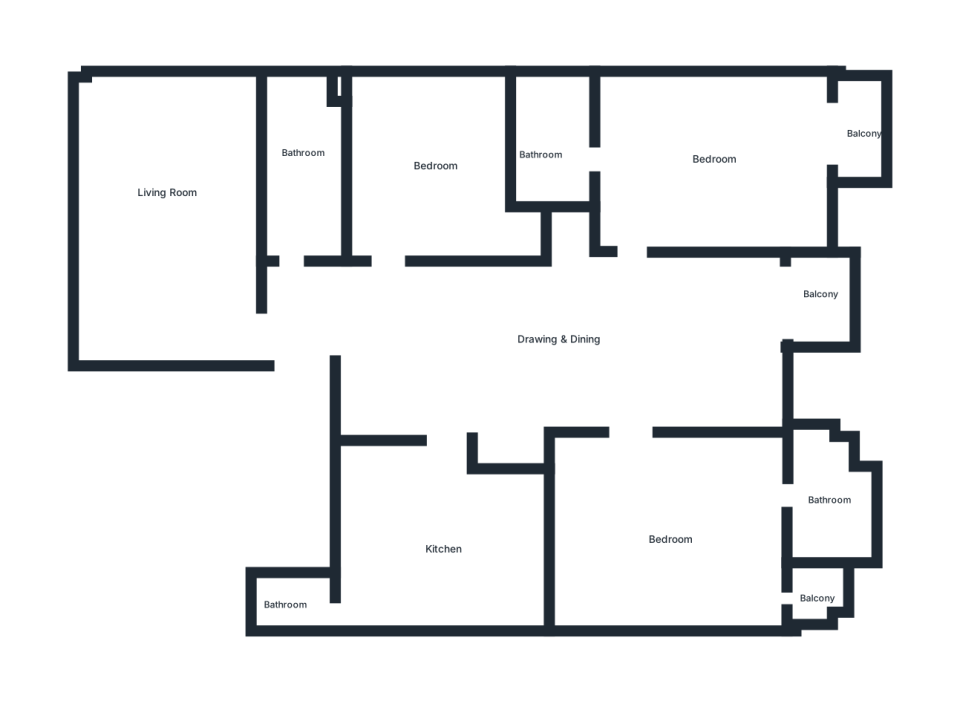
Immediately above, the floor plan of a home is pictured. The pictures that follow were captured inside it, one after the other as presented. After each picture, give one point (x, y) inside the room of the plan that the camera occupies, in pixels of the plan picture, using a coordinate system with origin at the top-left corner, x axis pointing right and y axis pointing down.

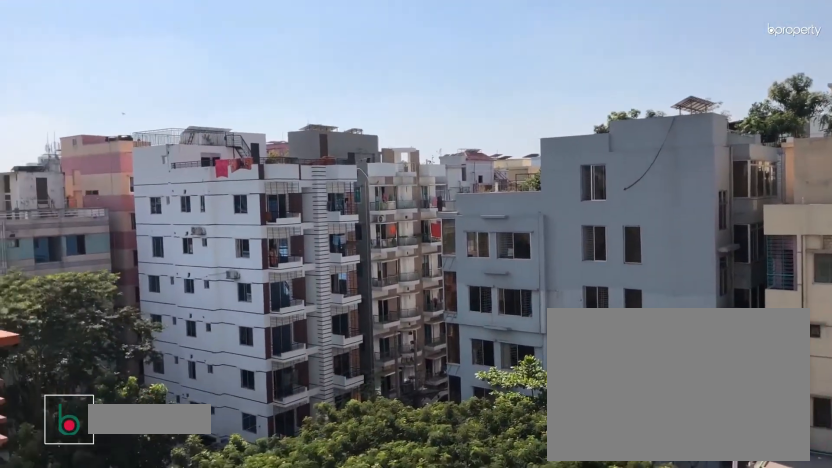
(820, 301)
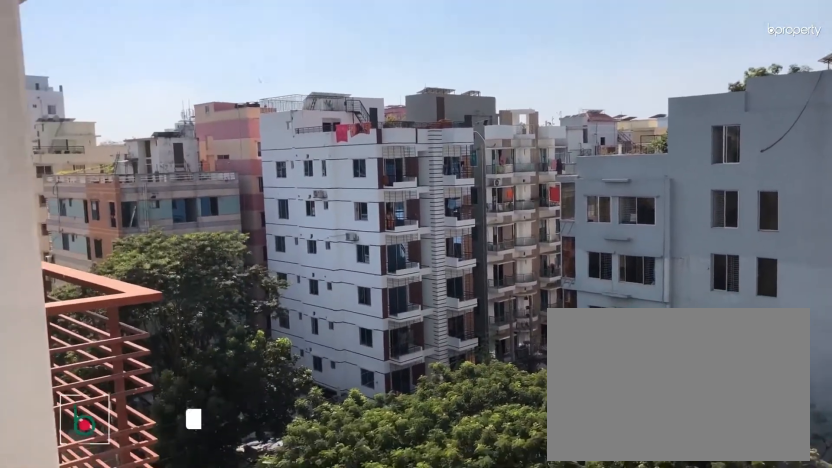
(820, 301)
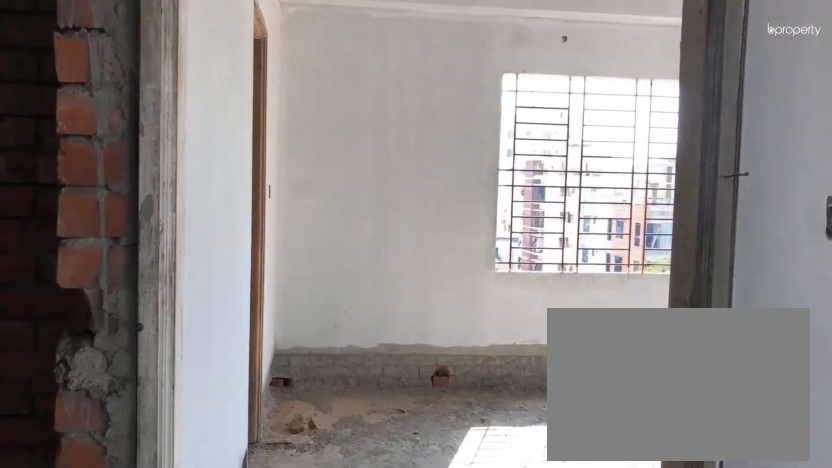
(627, 267)
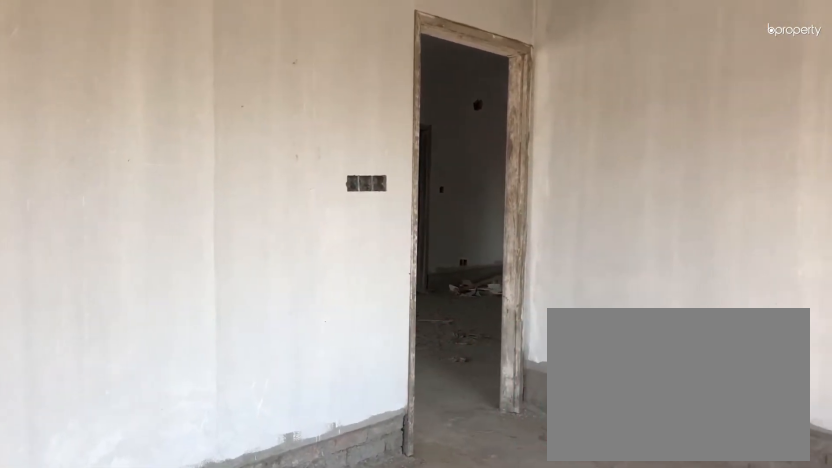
(704, 156)
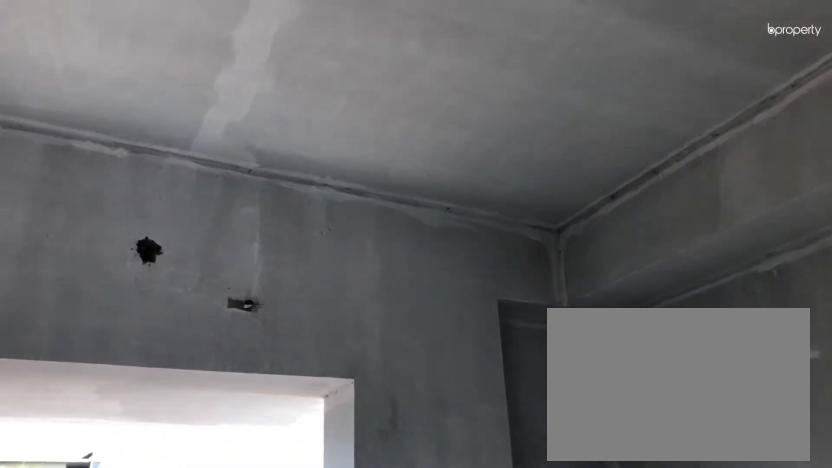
(704, 156)
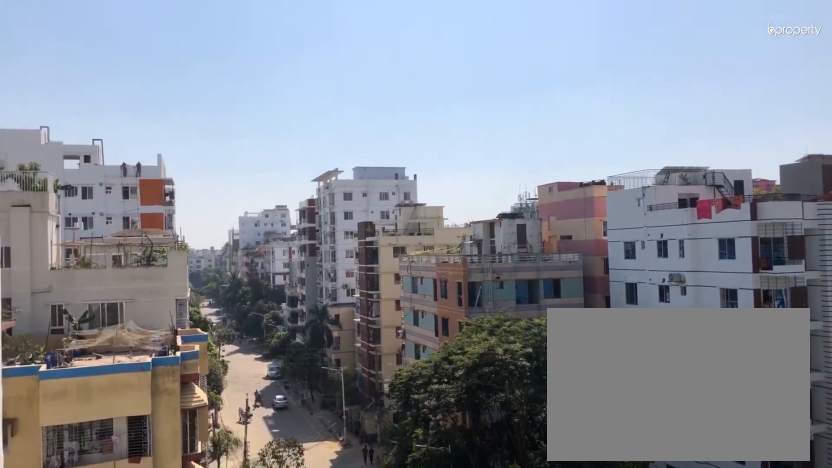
(862, 129)
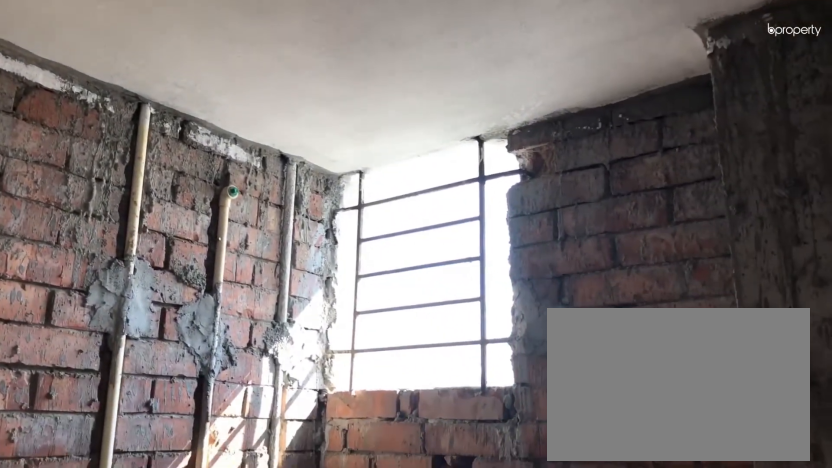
(549, 146)
